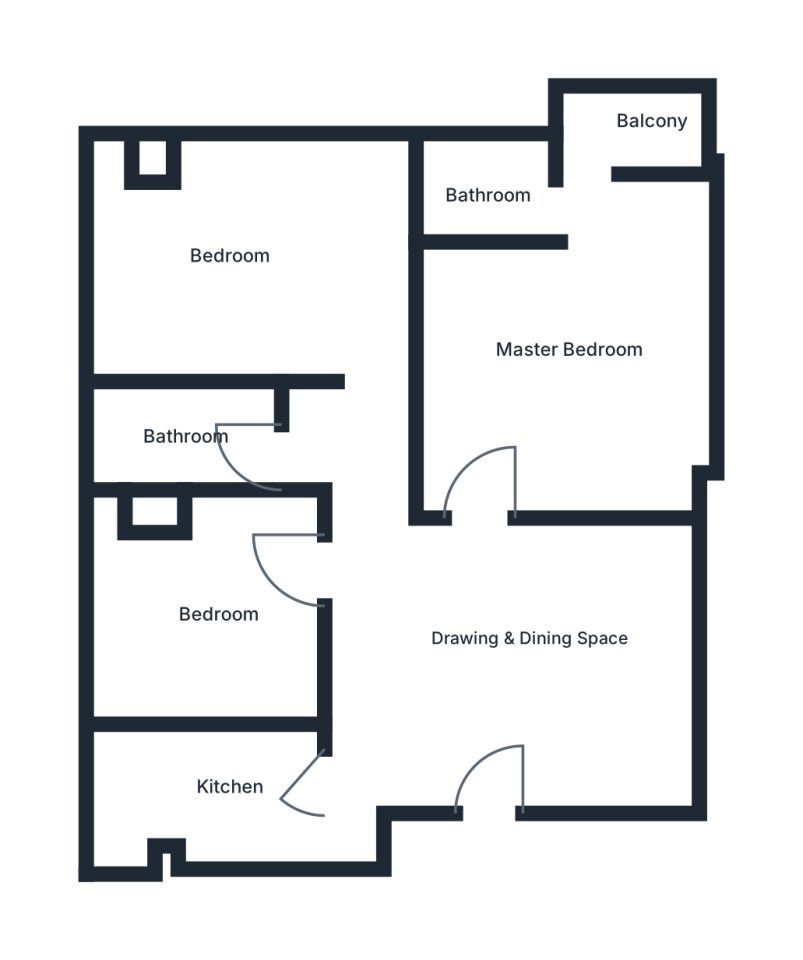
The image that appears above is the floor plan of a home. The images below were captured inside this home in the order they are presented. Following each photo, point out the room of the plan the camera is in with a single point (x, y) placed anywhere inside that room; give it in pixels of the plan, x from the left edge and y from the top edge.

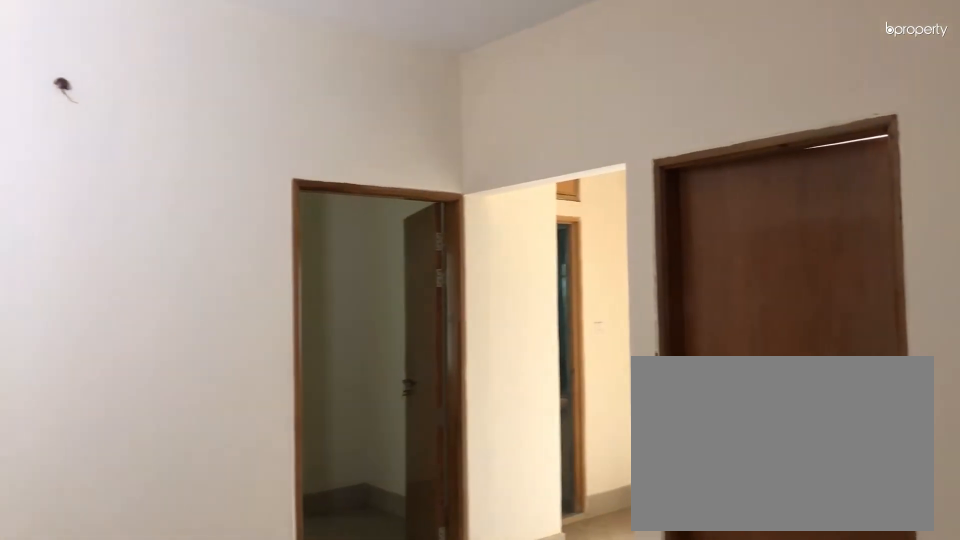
(472, 649)
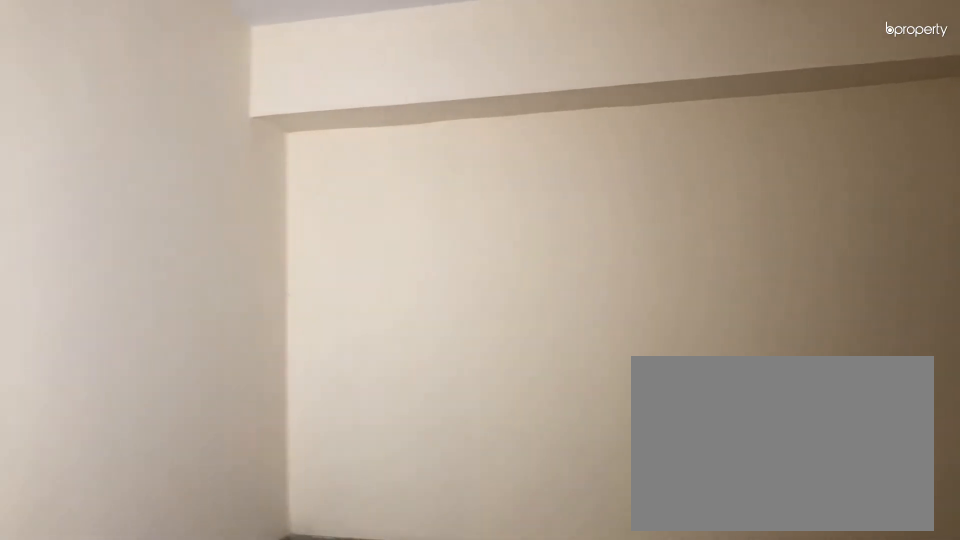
(472, 649)
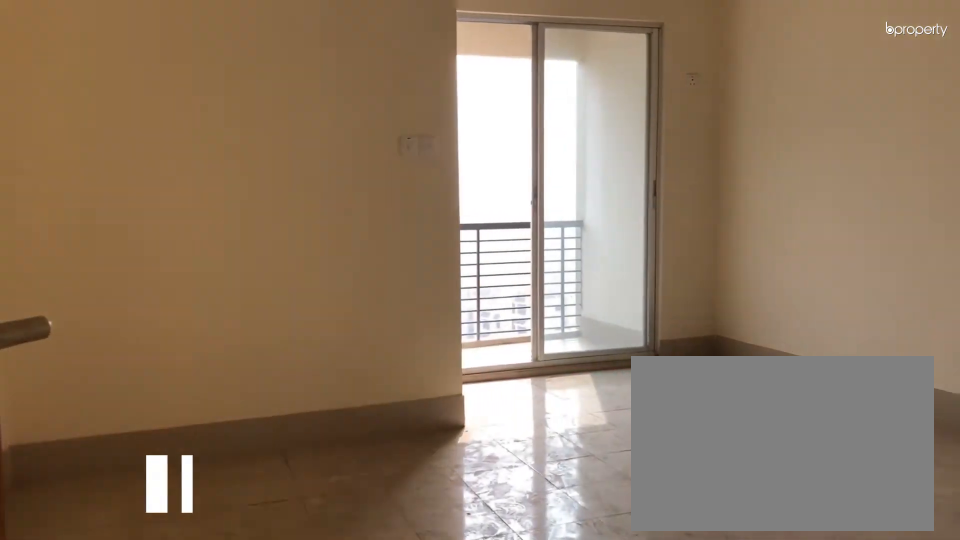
(593, 346)
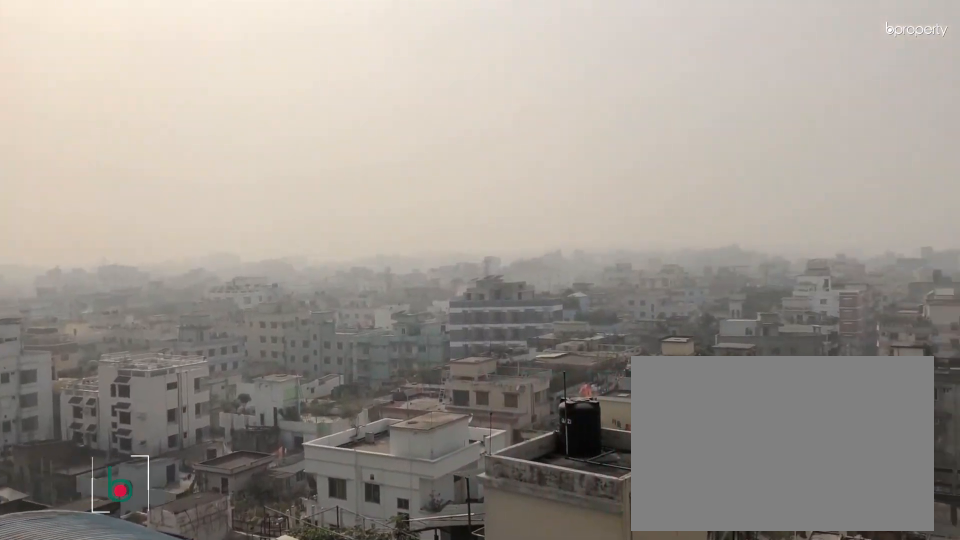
(633, 135)
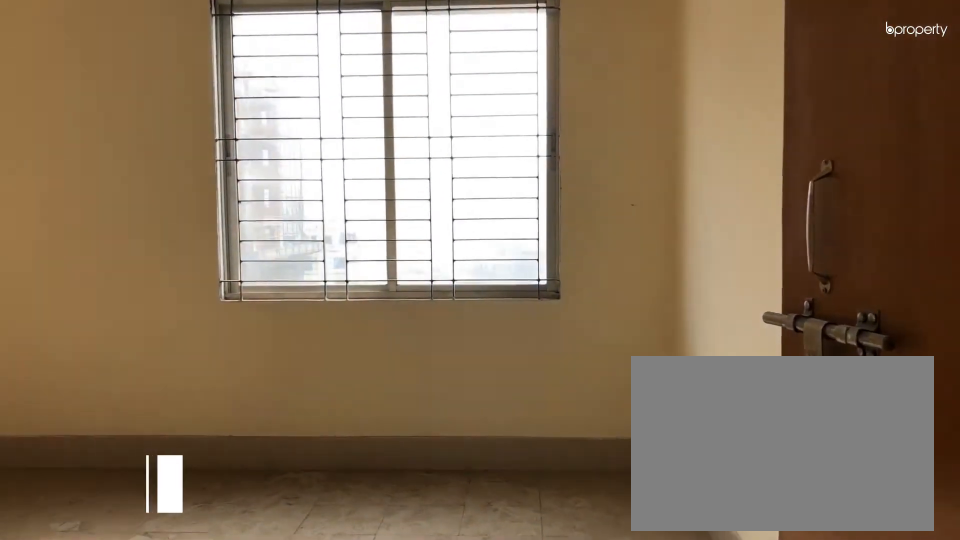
(361, 356)
